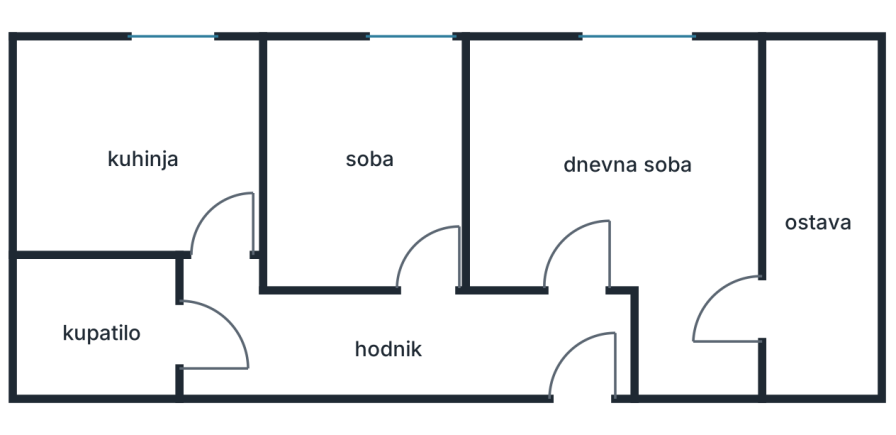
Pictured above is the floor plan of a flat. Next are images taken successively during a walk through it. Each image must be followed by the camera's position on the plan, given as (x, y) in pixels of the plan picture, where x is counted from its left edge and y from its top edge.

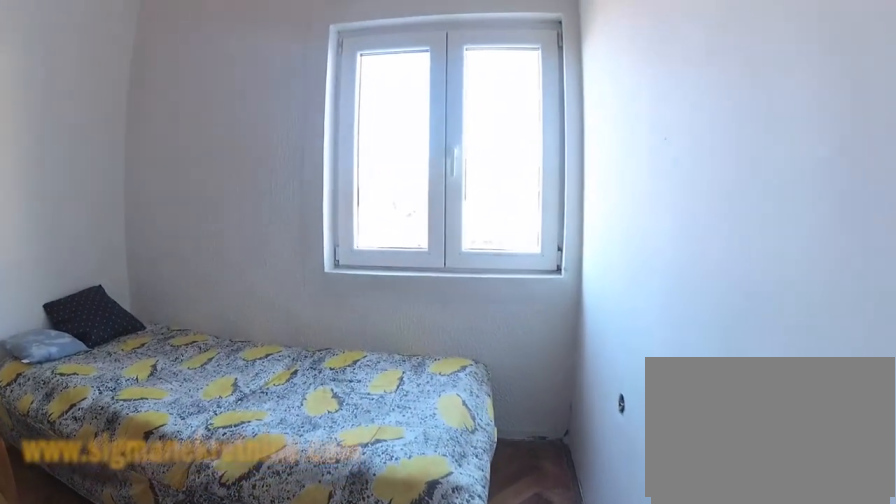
(443, 195)
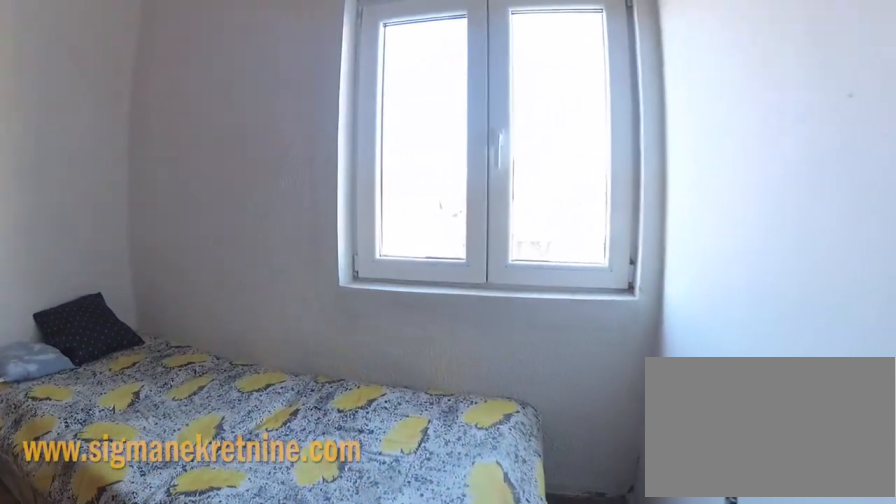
(443, 169)
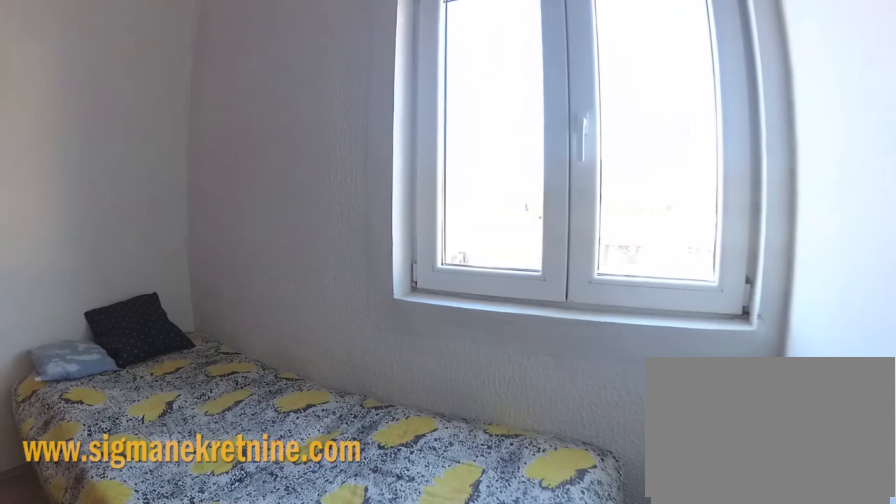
(442, 148)
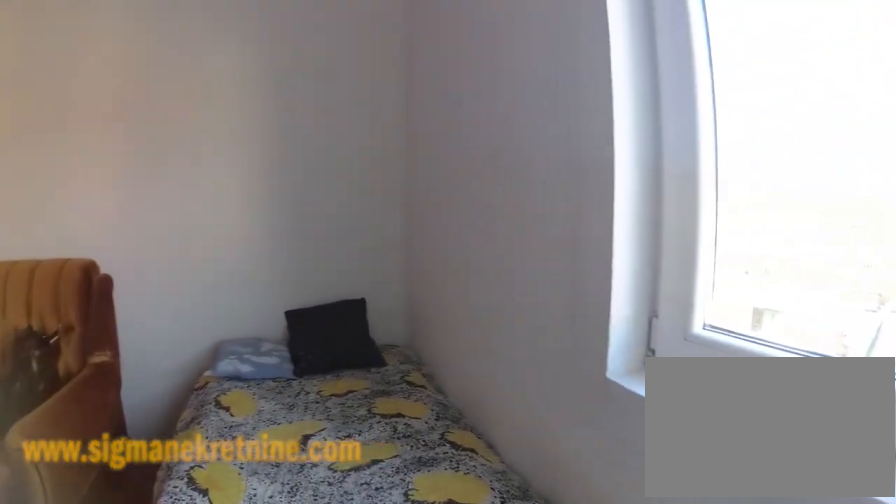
(436, 91)
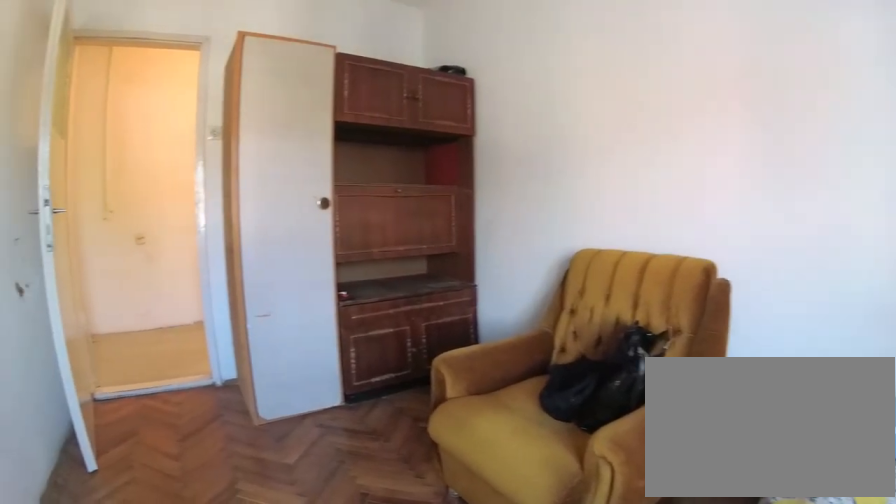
(417, 74)
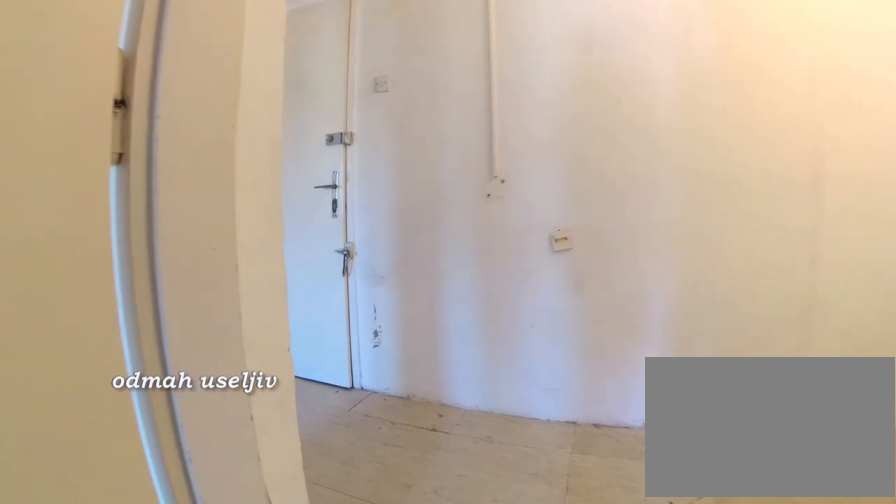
(426, 228)
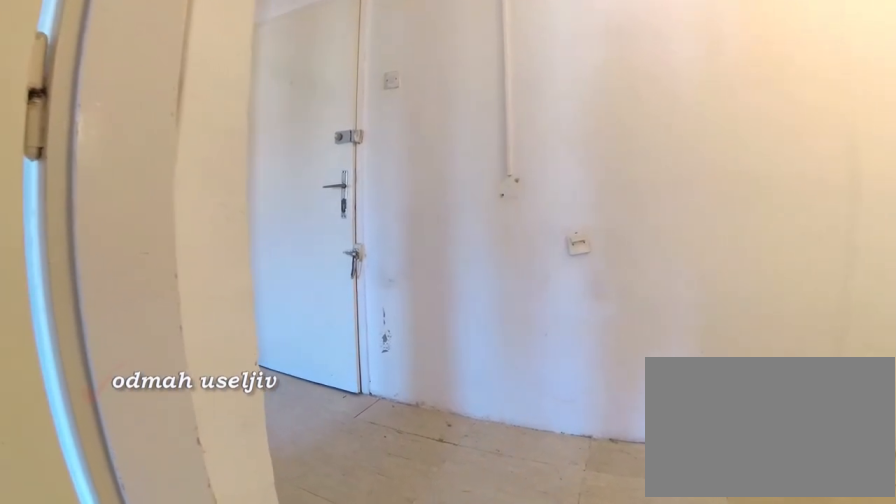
(427, 238)
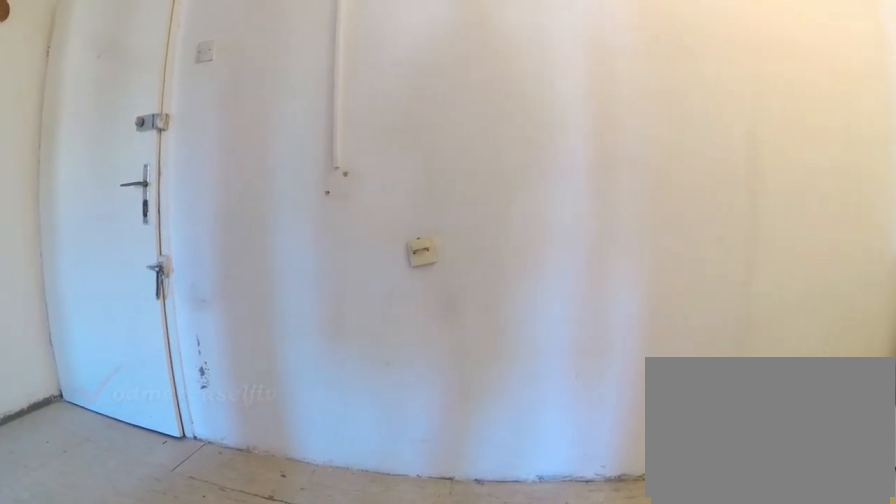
(431, 284)
